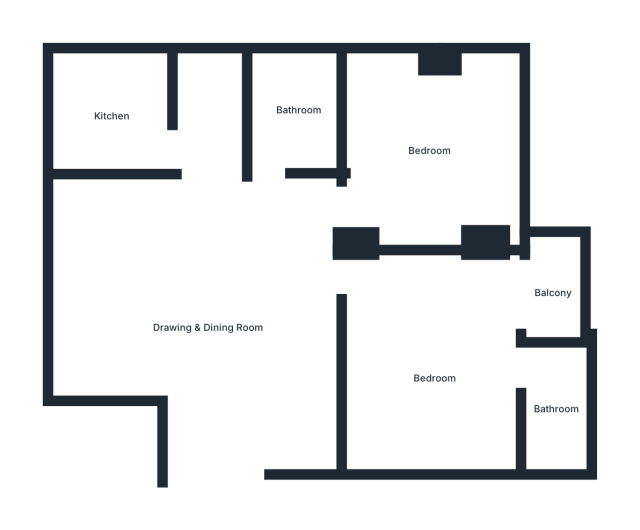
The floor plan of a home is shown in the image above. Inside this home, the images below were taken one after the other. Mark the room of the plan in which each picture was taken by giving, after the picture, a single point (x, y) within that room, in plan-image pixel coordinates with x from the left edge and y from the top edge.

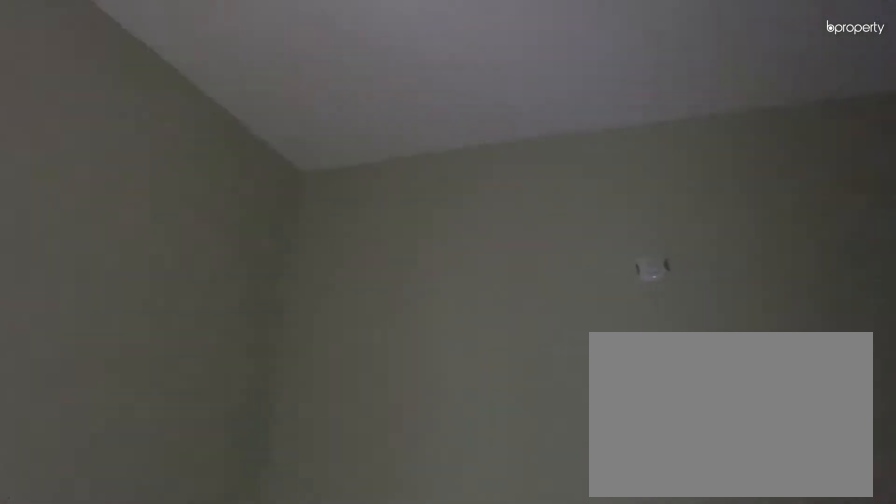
(436, 381)
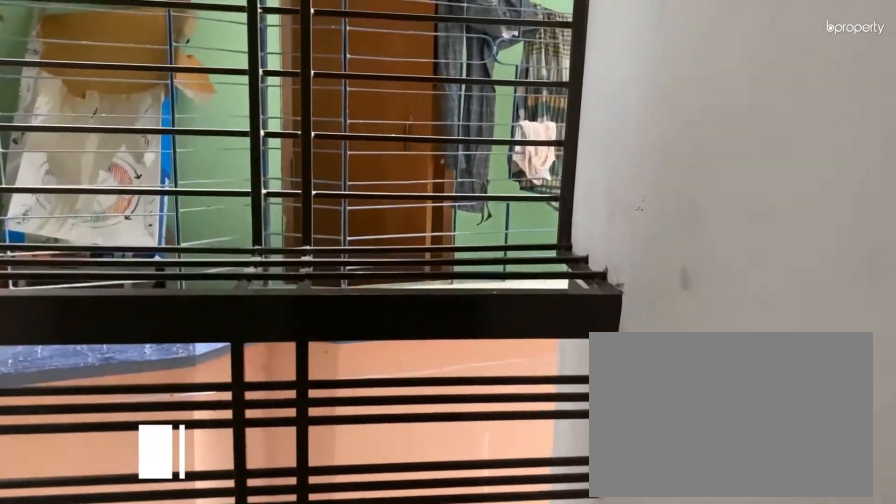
(556, 291)
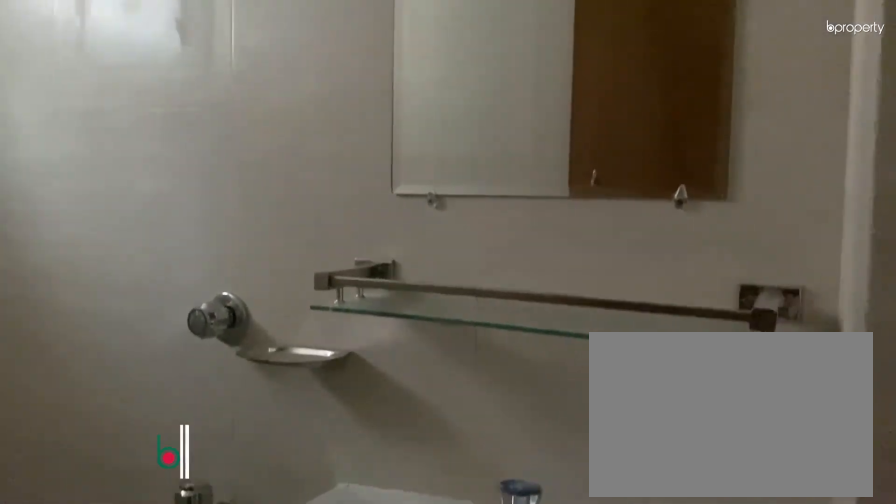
(303, 111)
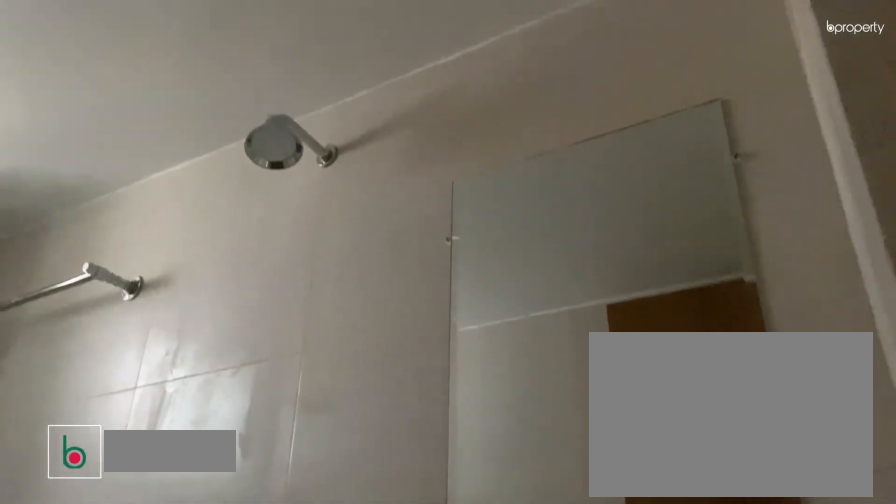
(303, 111)
